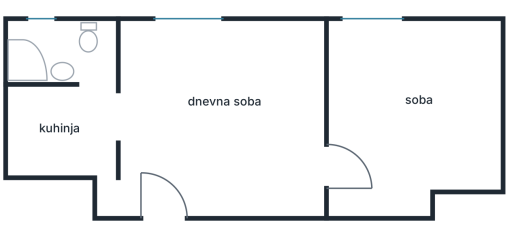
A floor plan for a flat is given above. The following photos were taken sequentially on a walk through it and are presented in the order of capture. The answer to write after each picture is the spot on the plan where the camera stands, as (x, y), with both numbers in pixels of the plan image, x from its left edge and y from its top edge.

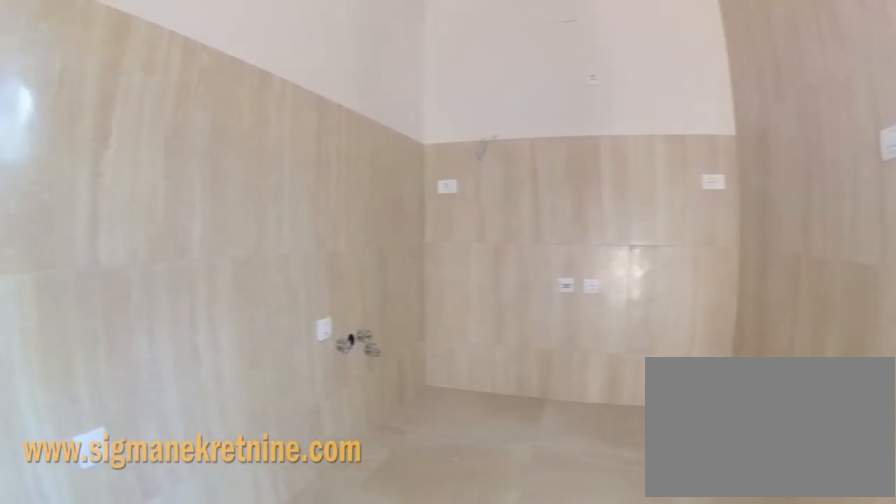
(112, 110)
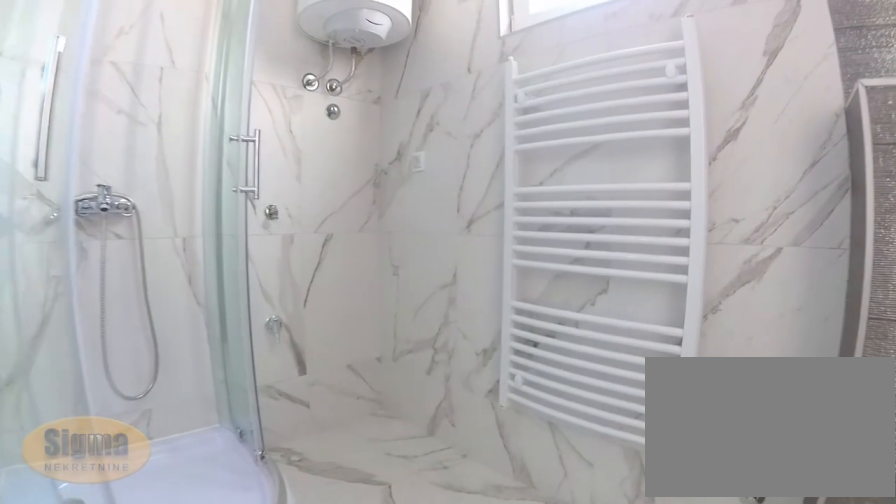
(91, 72)
